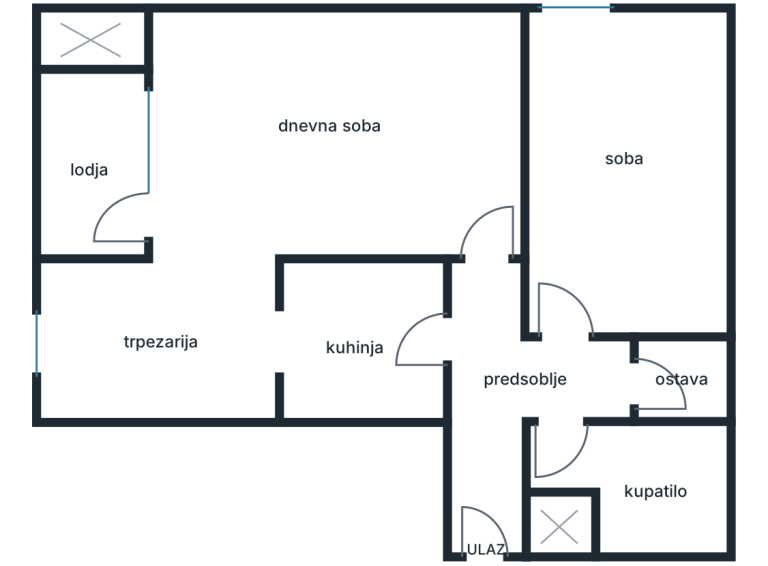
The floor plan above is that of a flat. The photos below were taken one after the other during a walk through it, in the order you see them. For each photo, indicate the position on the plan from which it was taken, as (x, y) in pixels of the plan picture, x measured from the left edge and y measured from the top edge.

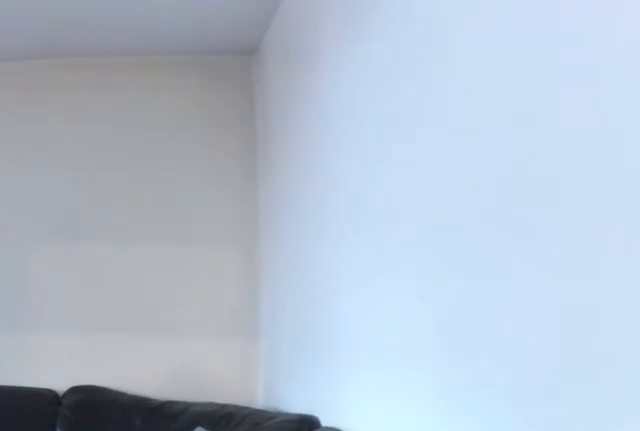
(492, 252)
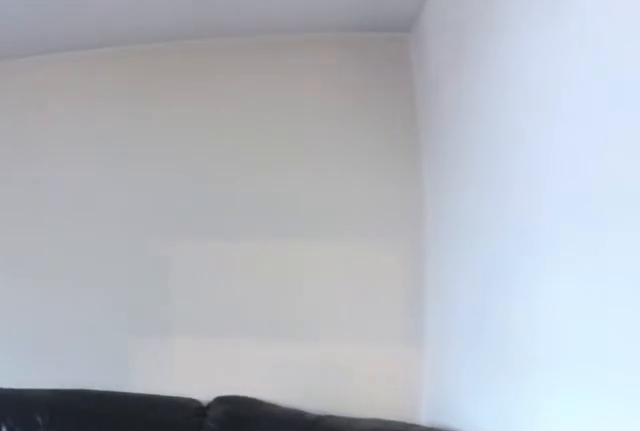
(495, 244)
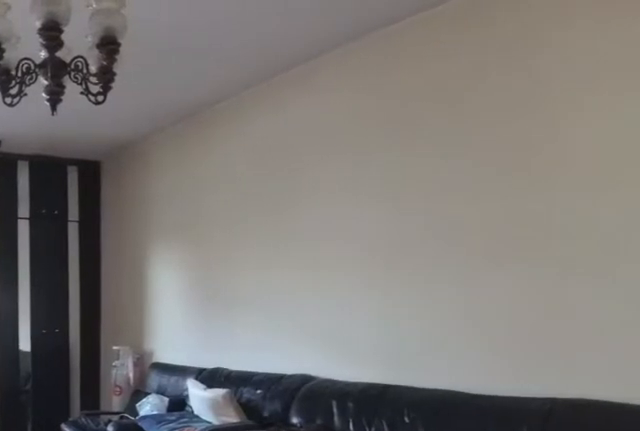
(502, 215)
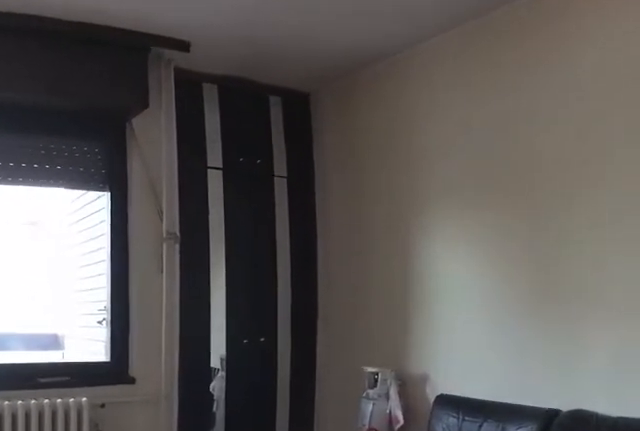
(327, 196)
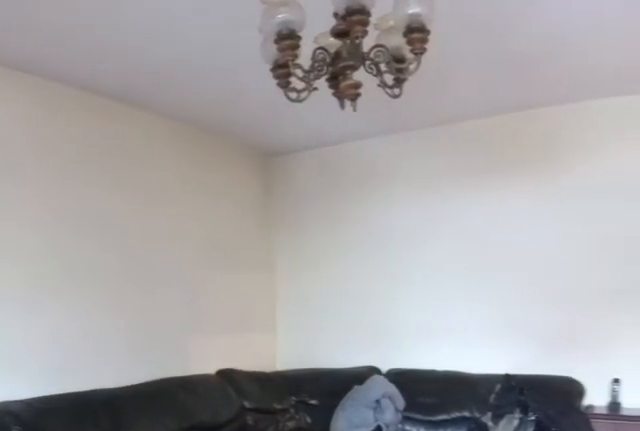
(173, 188)
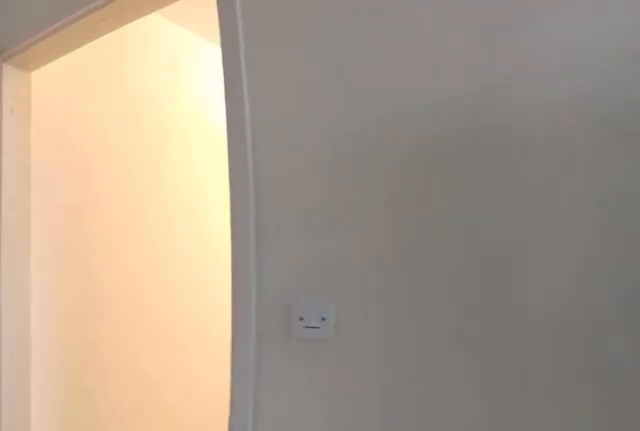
(424, 197)
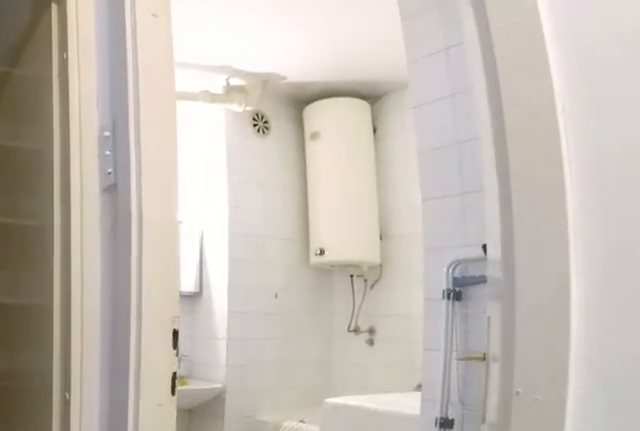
(453, 368)
